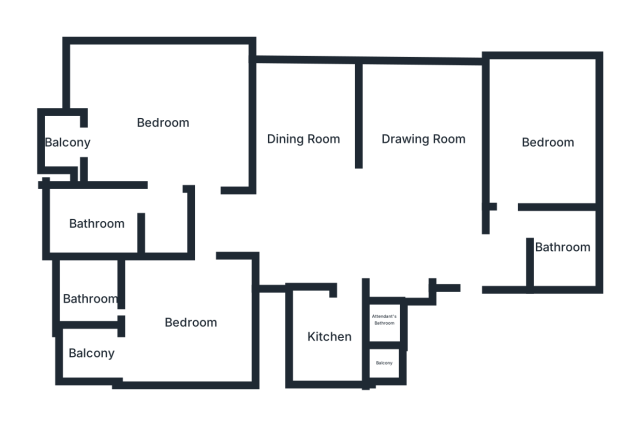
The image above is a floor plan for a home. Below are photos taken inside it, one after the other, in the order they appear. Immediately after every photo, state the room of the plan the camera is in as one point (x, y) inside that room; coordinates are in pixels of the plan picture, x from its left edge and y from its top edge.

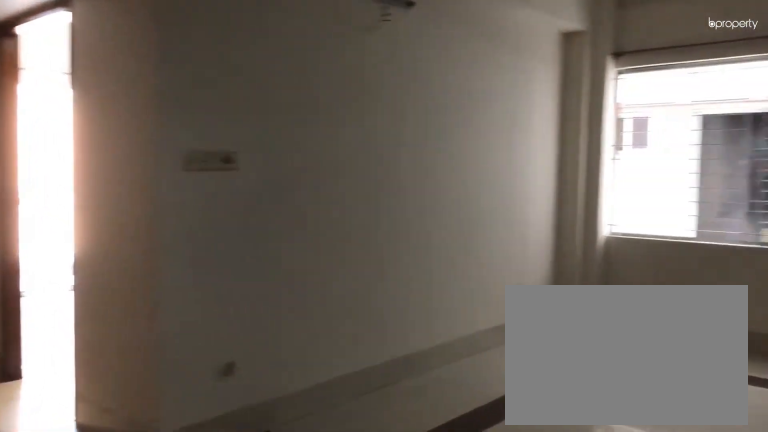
(307, 141)
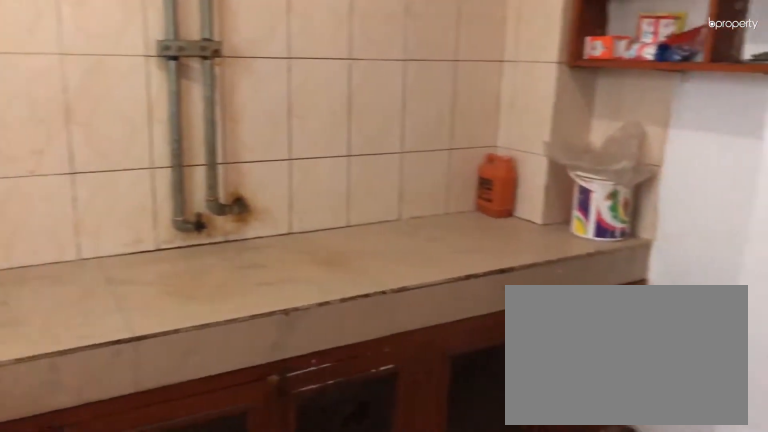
(332, 335)
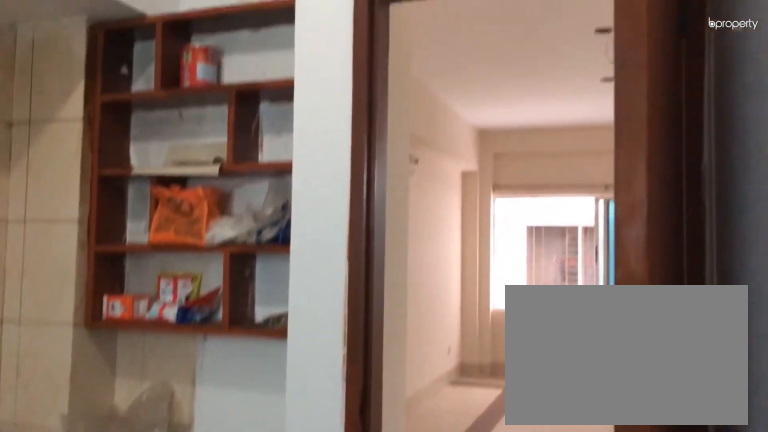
(332, 335)
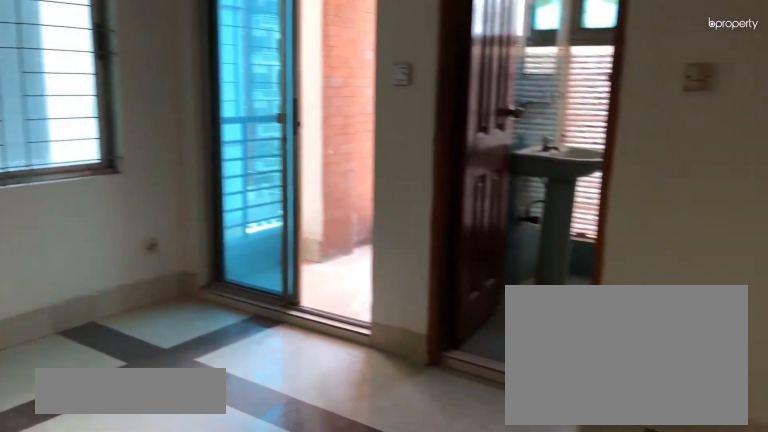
(189, 321)
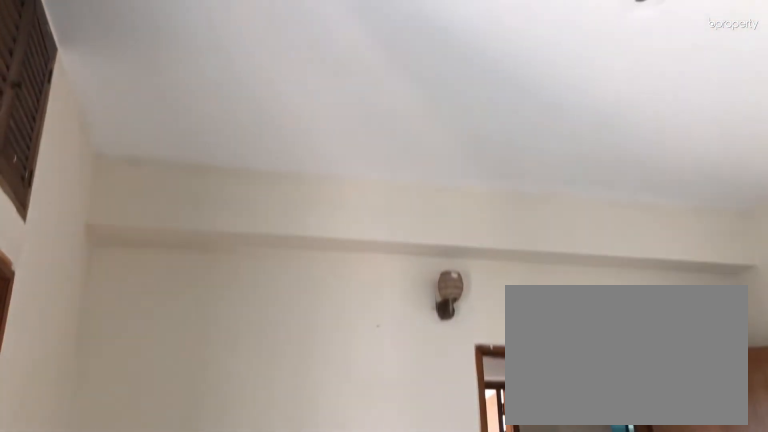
(189, 321)
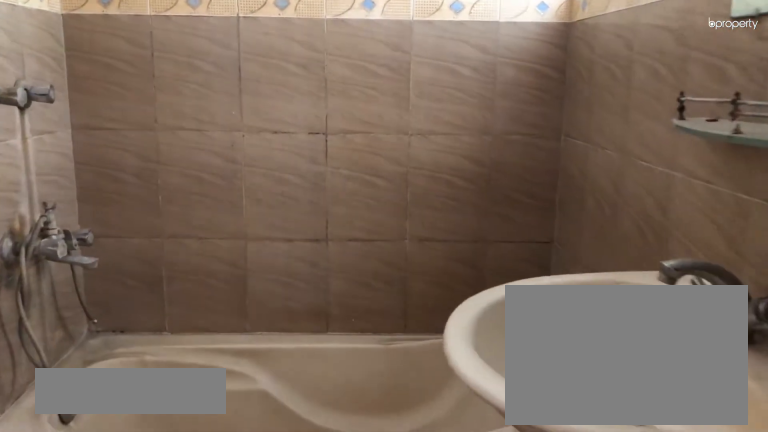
(97, 221)
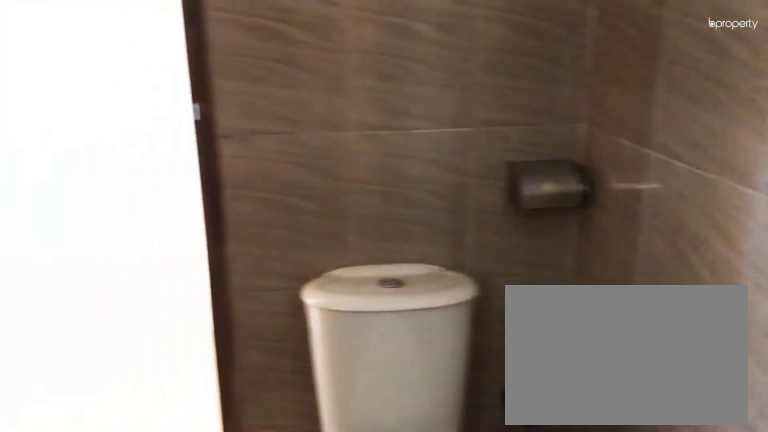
(97, 221)
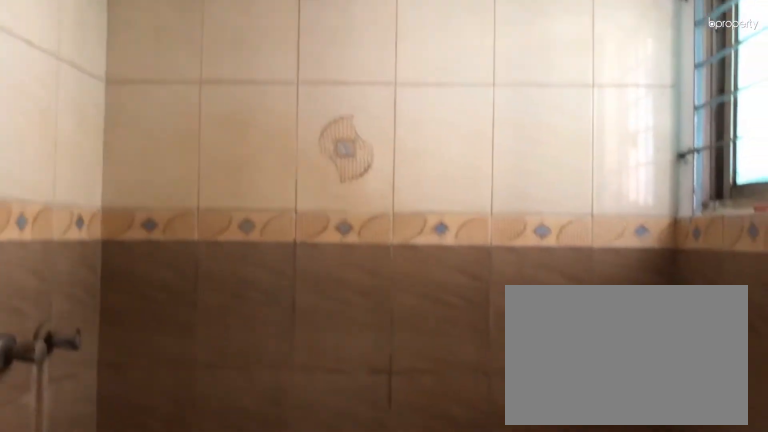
(97, 221)
